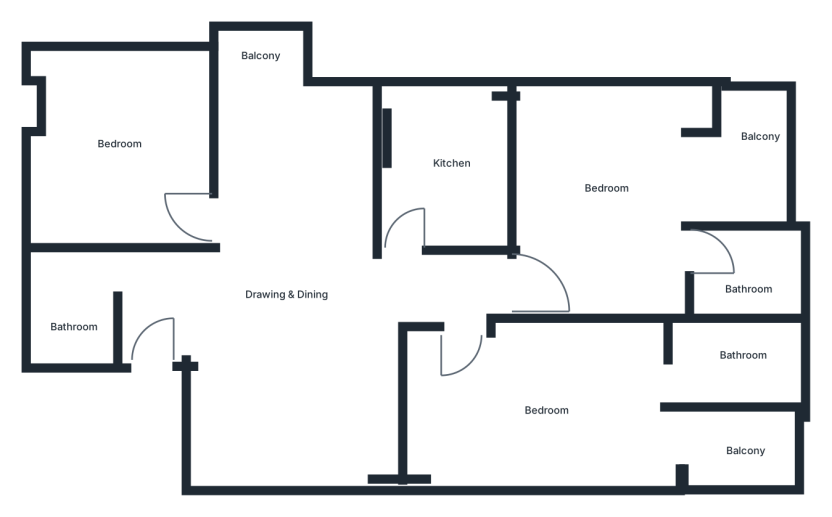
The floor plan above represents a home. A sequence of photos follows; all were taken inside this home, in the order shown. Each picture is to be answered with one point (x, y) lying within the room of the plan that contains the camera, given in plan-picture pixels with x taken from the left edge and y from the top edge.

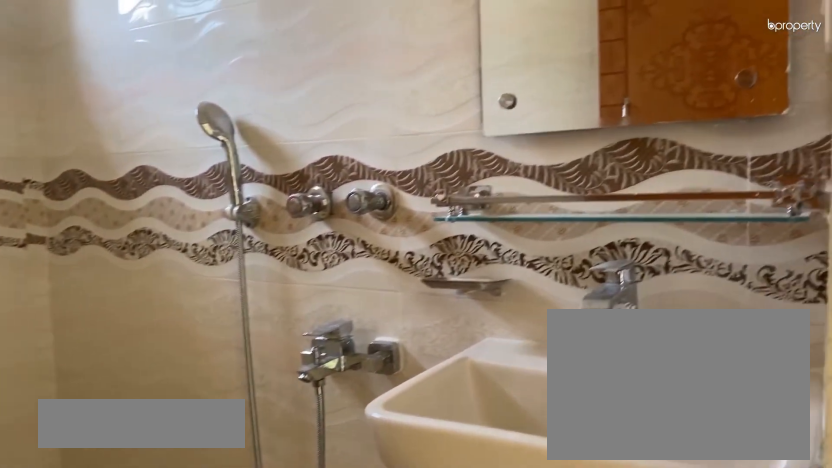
(742, 274)
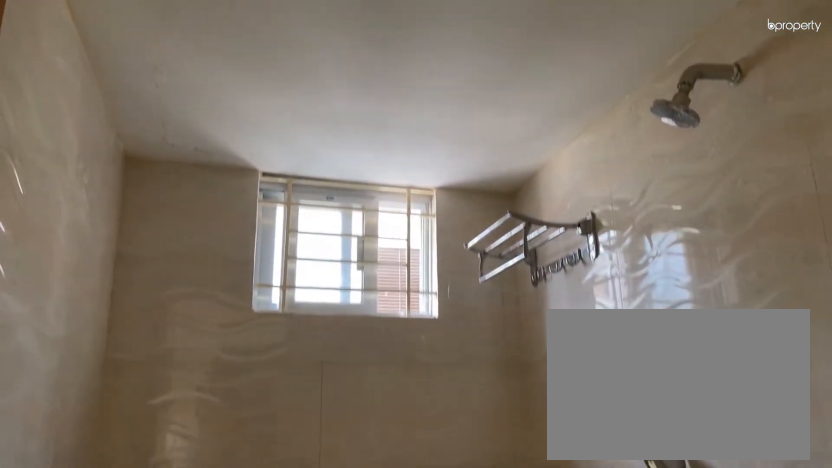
(742, 274)
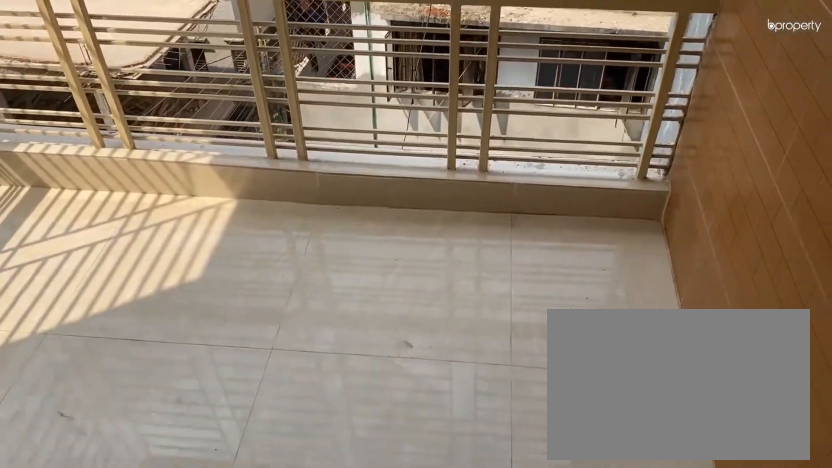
(748, 169)
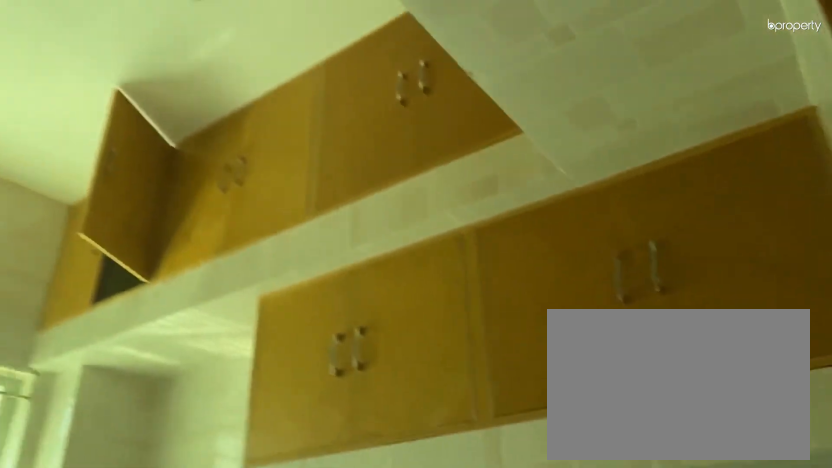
(447, 173)
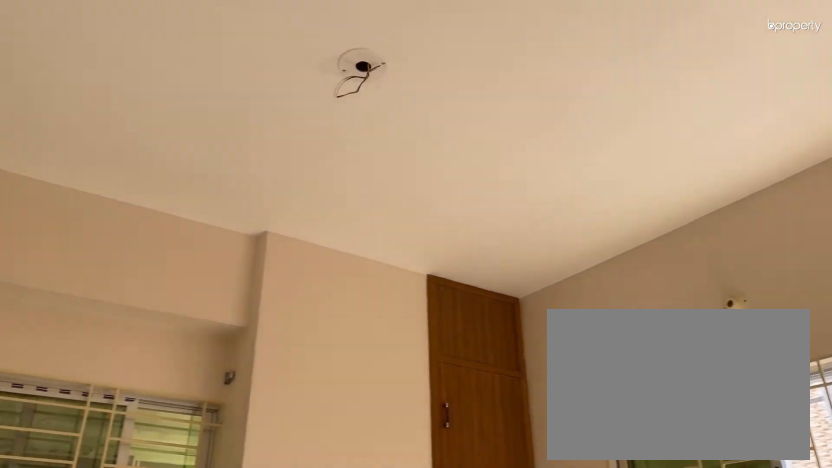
(121, 149)
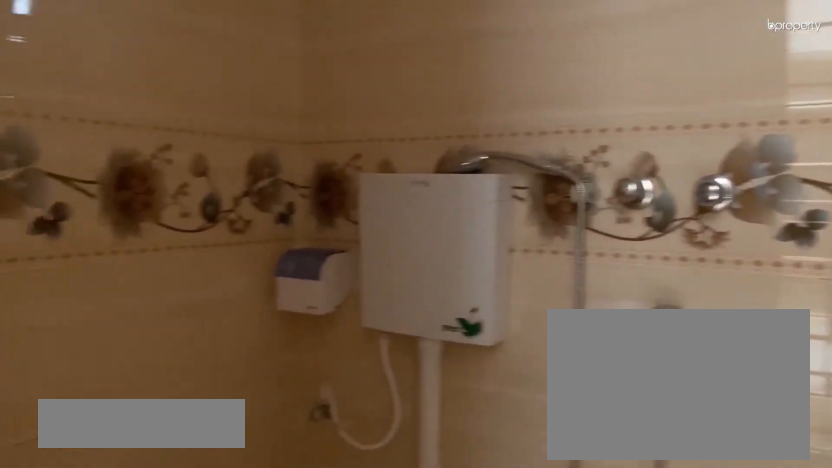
(74, 304)
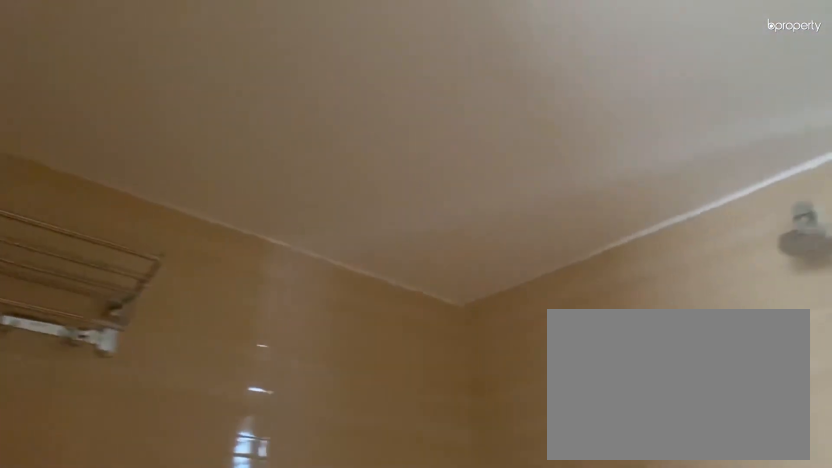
(74, 304)
